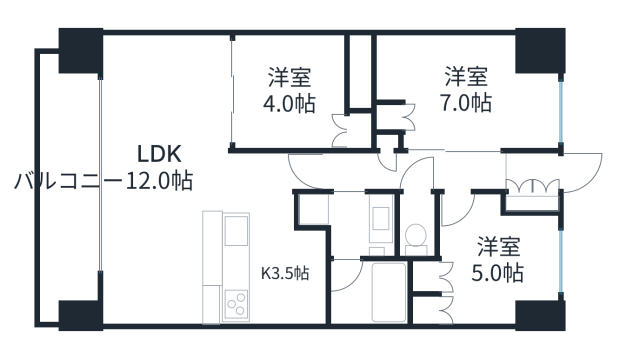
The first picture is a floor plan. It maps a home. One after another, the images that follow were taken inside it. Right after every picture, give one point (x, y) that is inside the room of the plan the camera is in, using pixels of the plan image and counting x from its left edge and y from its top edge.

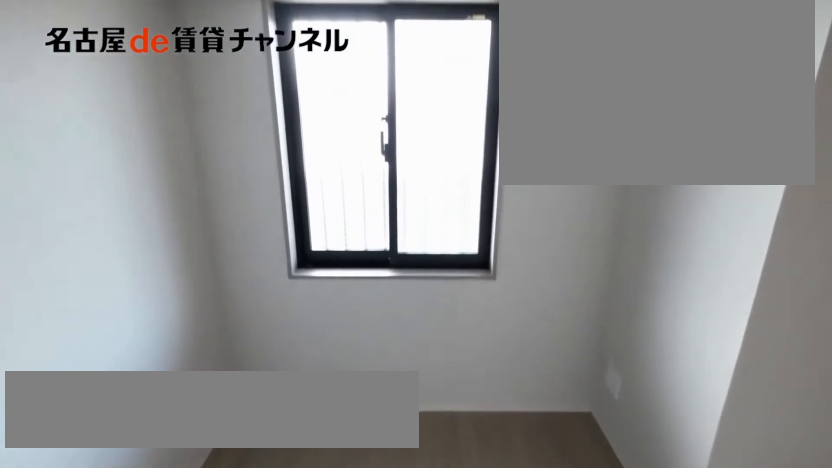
(498, 262)
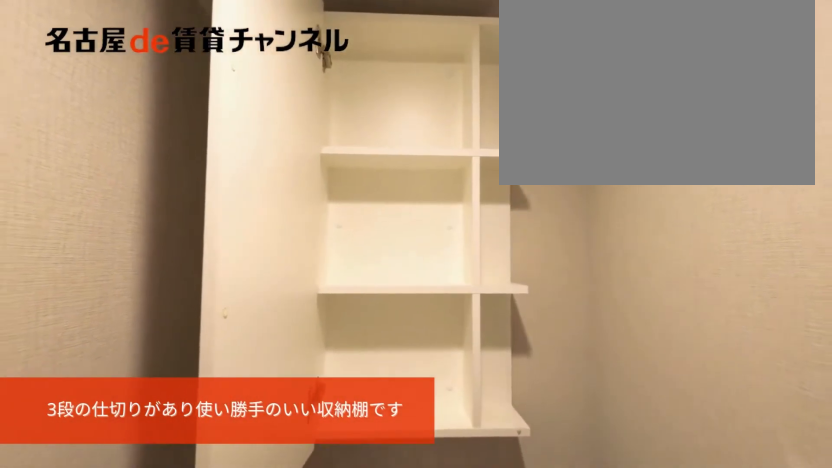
(418, 227)
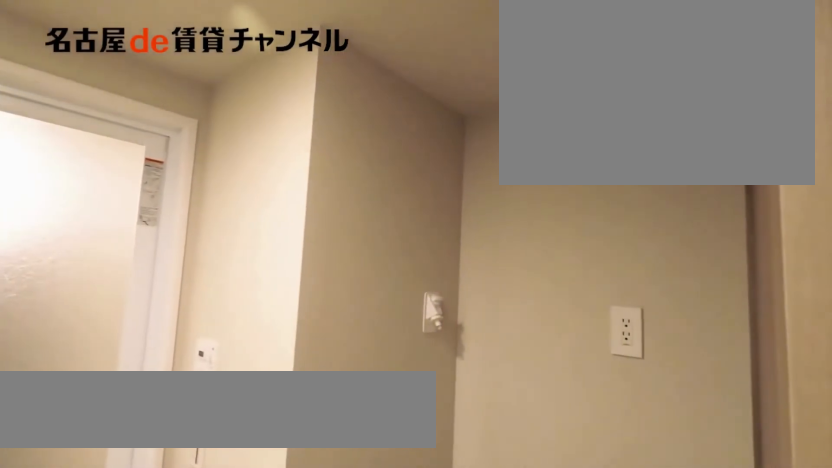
(351, 222)
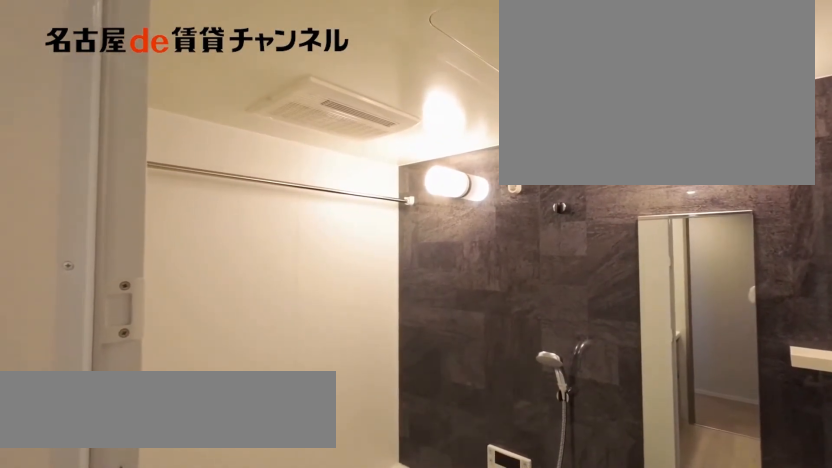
(365, 292)
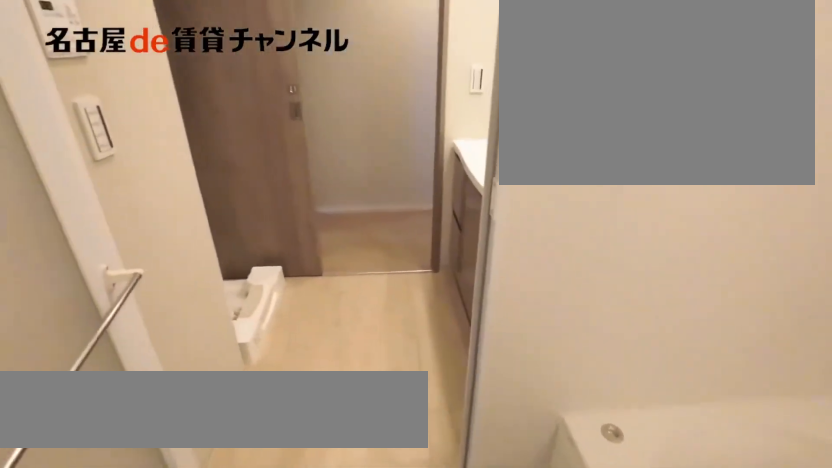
(365, 292)
